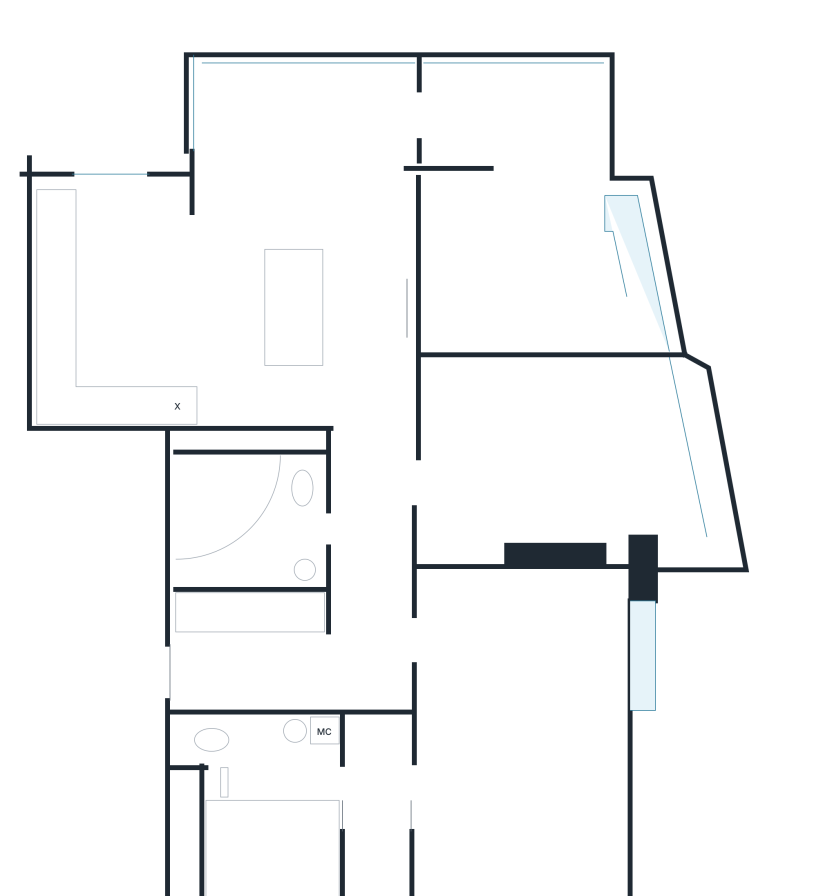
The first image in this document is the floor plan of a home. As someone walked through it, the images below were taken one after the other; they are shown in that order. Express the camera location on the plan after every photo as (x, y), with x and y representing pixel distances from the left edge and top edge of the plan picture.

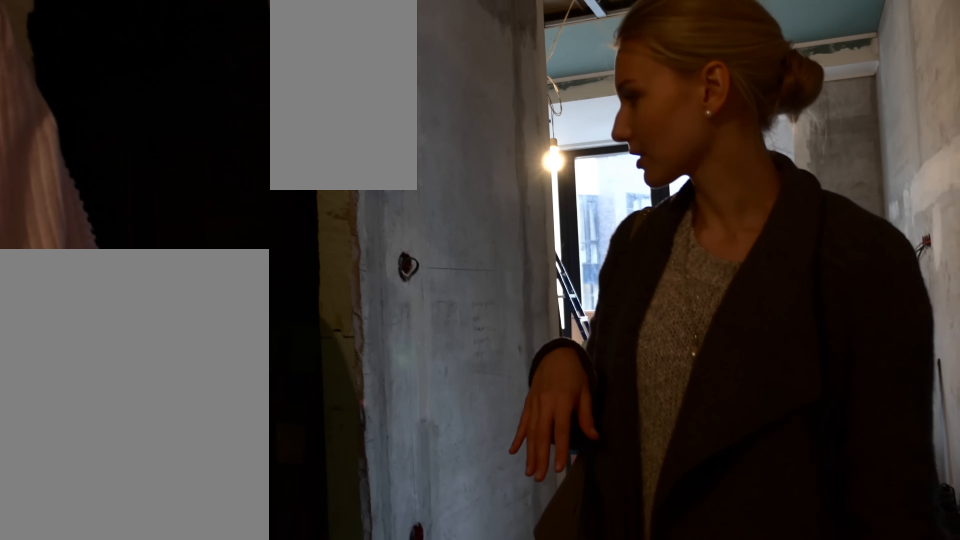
(363, 561)
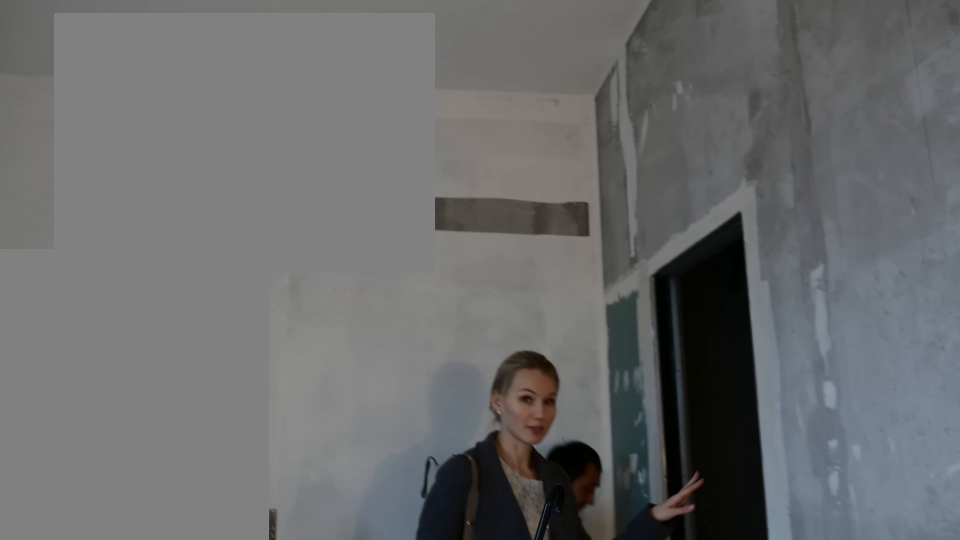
(583, 709)
